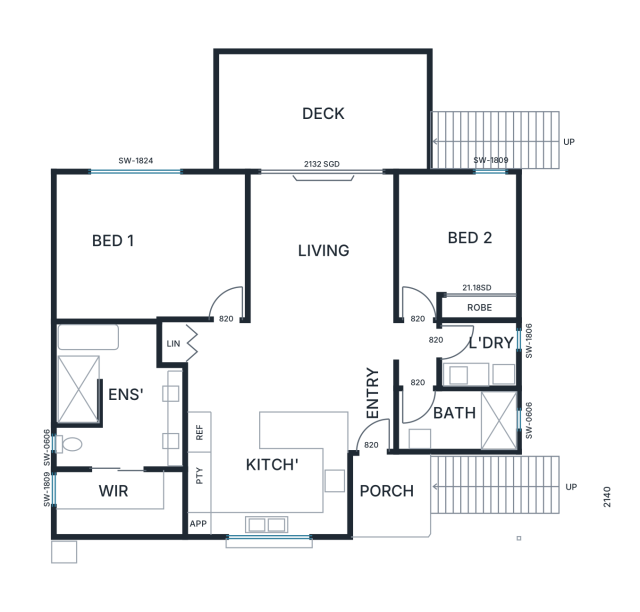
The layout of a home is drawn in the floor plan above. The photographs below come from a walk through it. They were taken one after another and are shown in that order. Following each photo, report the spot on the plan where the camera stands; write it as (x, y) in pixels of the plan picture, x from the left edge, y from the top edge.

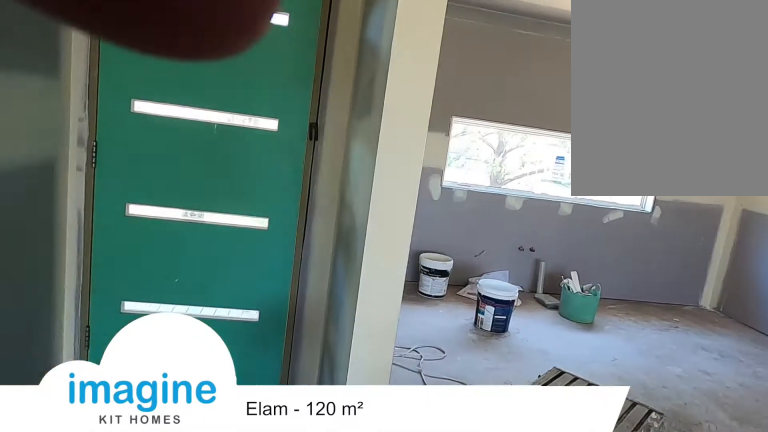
(358, 348)
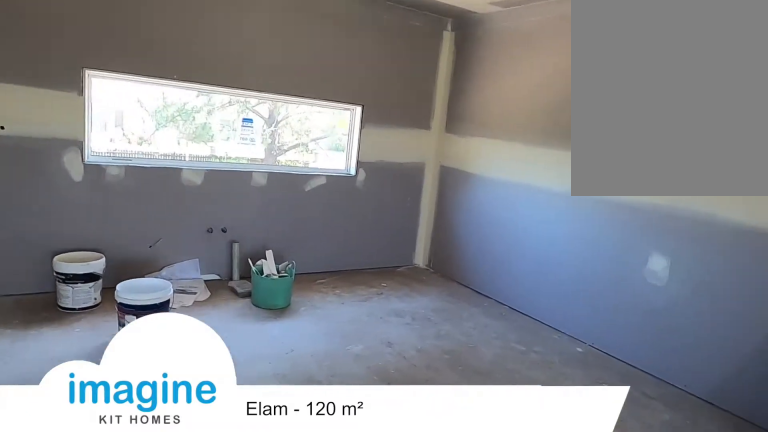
(323, 352)
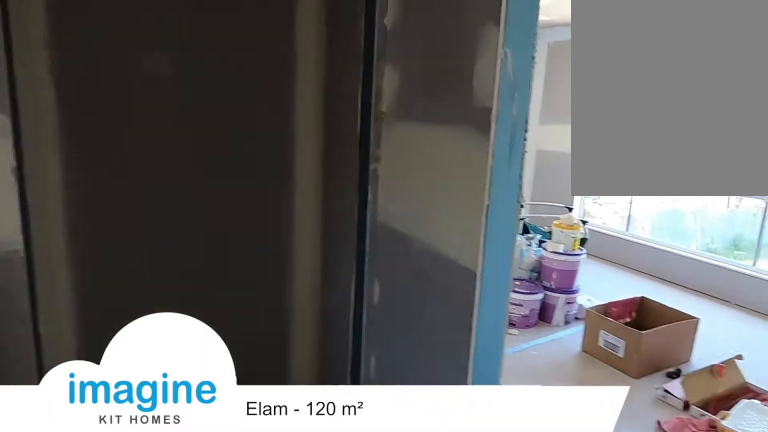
(270, 343)
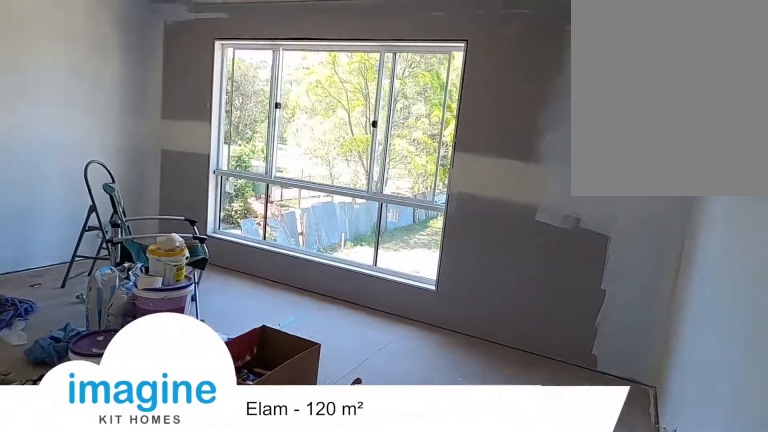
(238, 309)
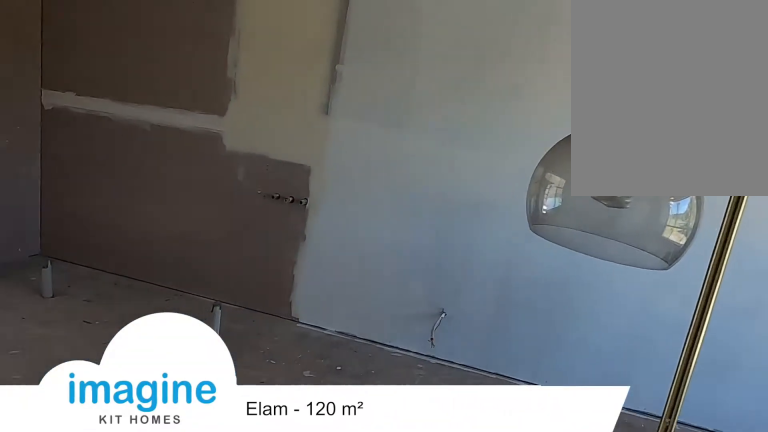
(167, 268)
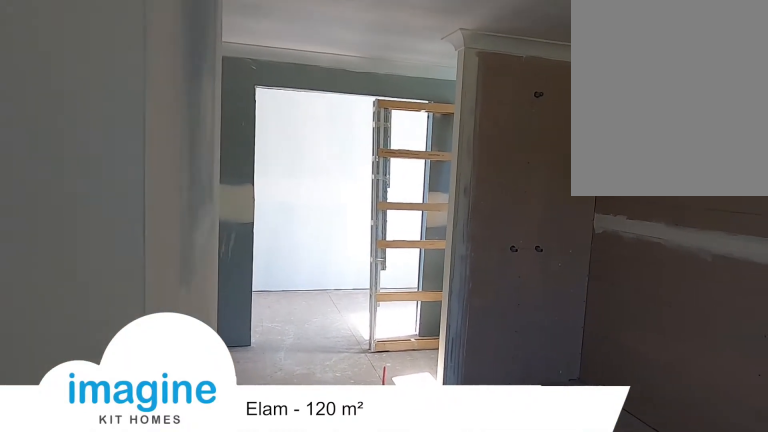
(115, 262)
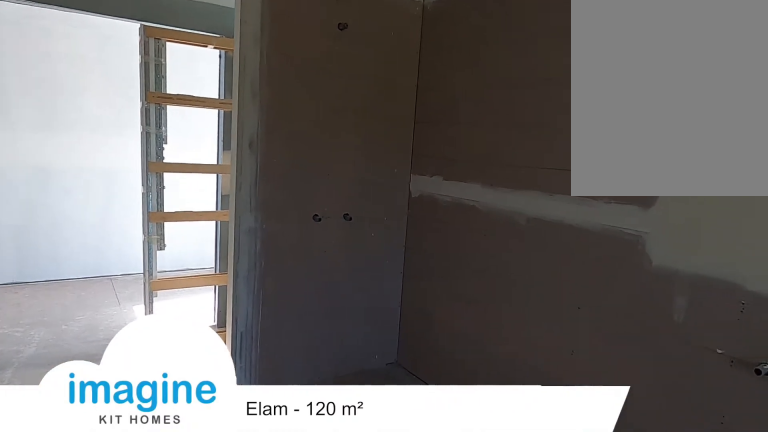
(114, 288)
